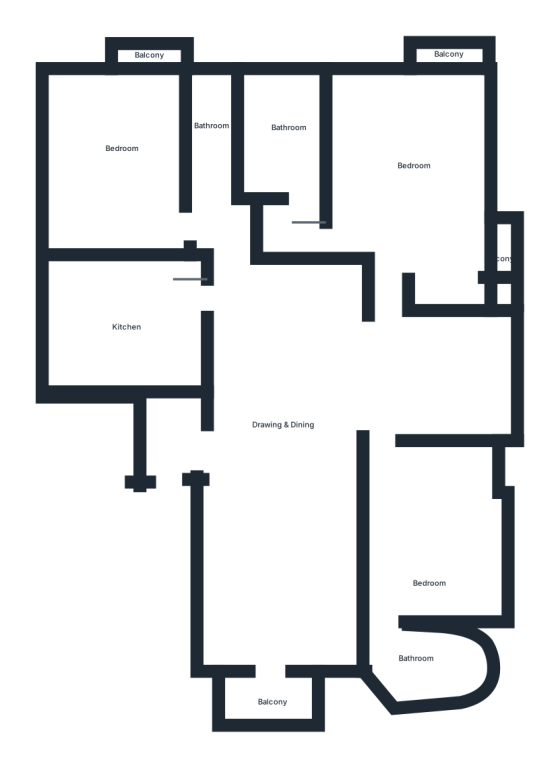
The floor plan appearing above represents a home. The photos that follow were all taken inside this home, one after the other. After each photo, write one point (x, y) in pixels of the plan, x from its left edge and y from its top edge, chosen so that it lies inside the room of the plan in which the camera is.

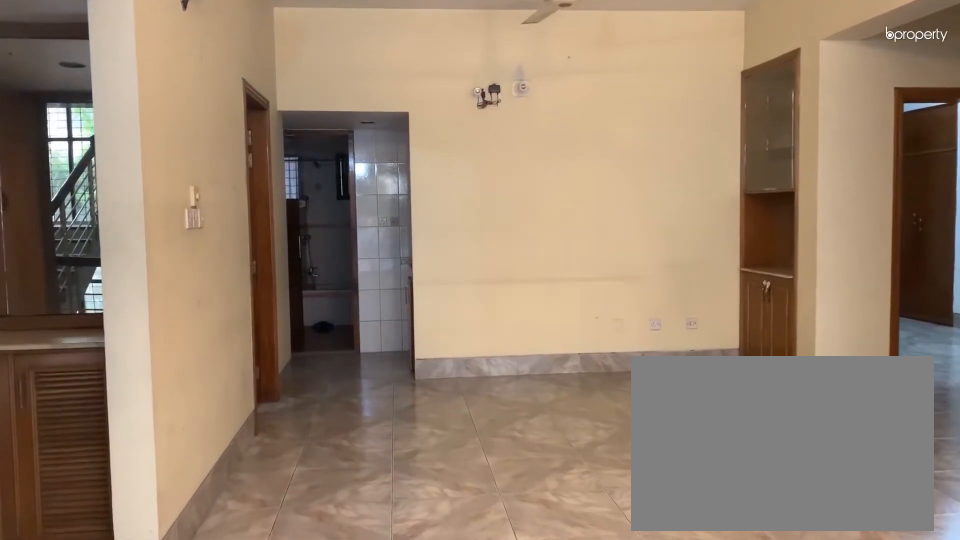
(284, 412)
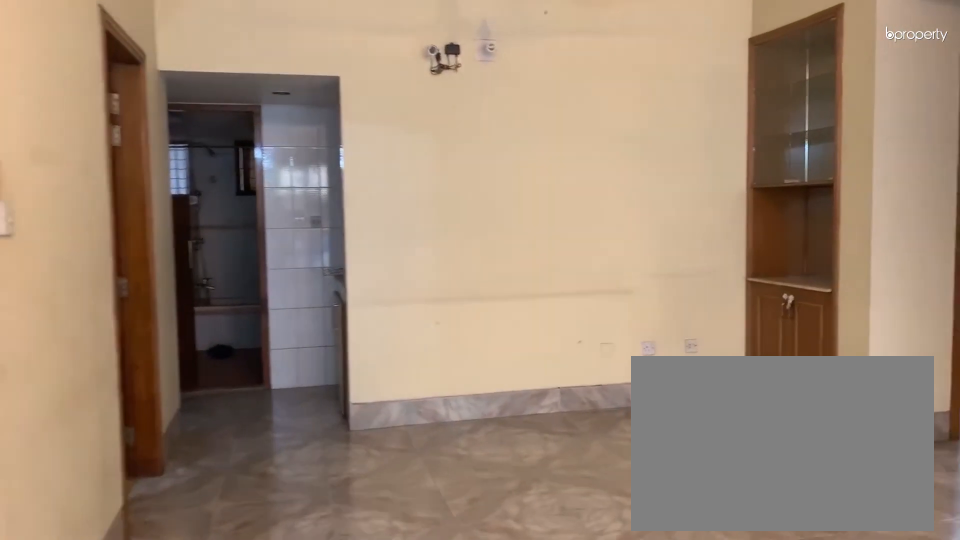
(284, 412)
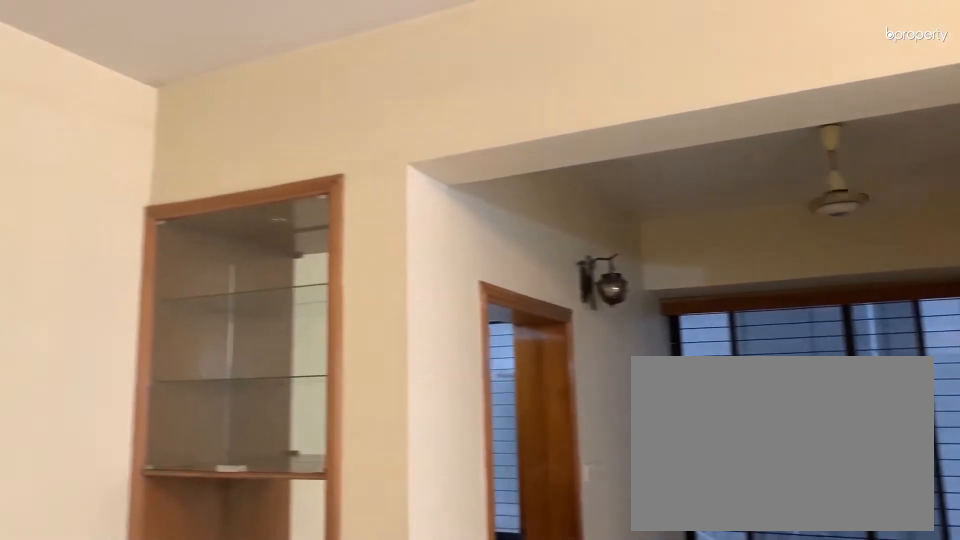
(284, 412)
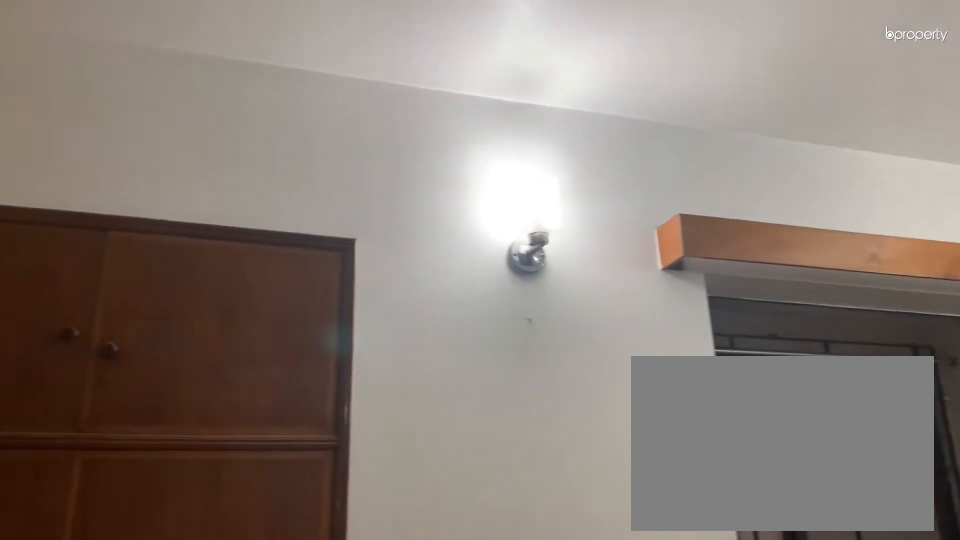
(415, 167)
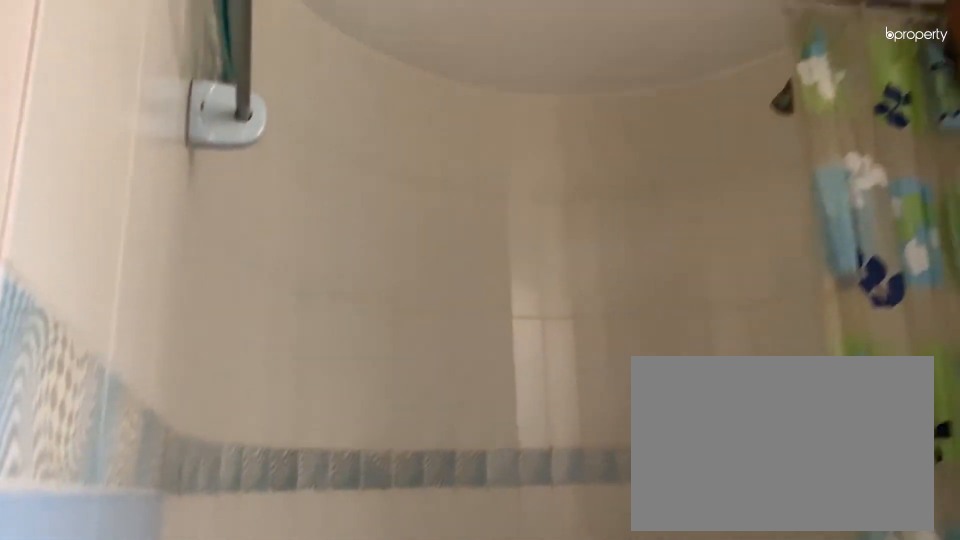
(430, 666)
